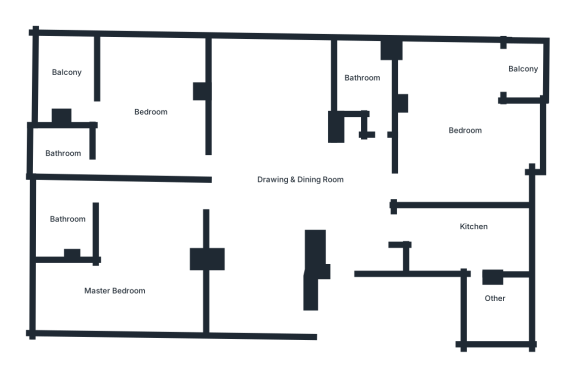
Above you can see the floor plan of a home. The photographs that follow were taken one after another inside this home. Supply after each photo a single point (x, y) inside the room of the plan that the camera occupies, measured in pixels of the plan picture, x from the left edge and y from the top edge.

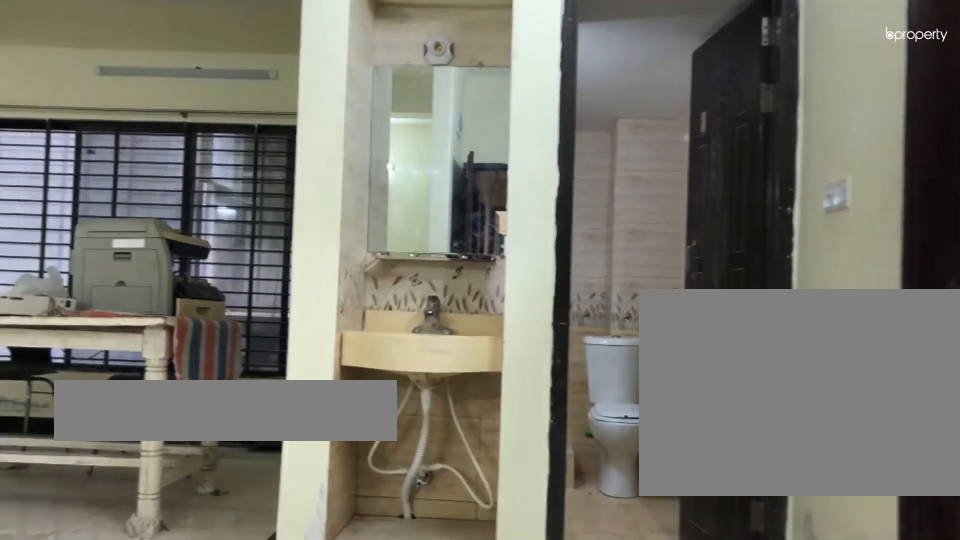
(314, 189)
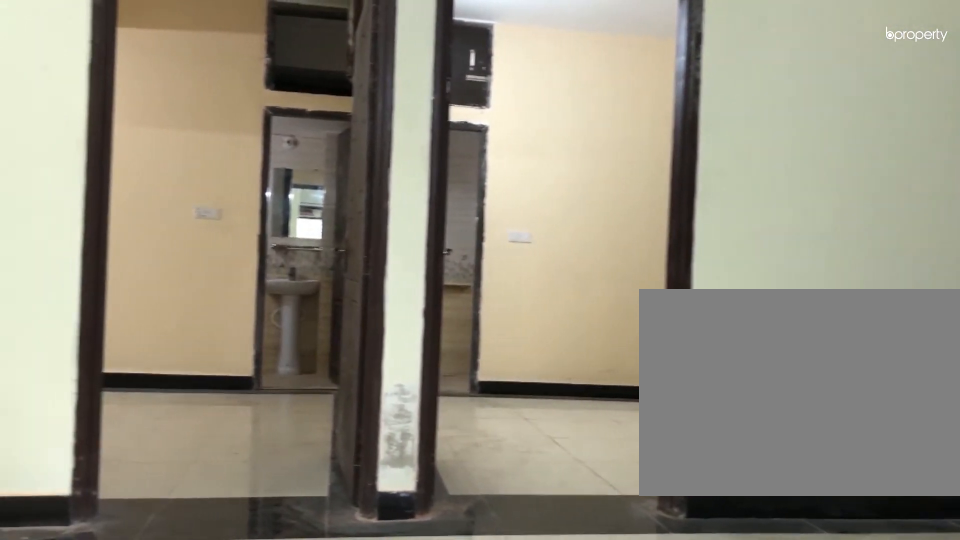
(314, 189)
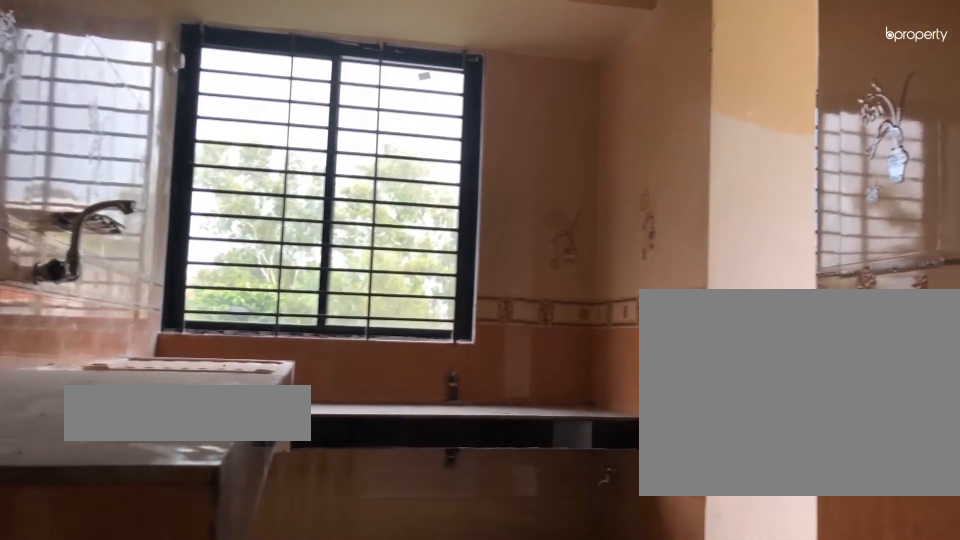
(475, 234)
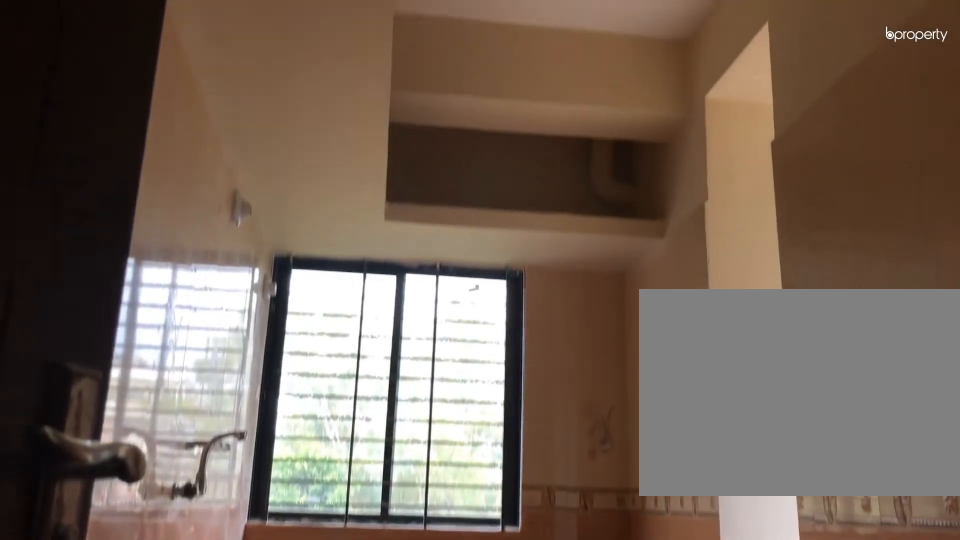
(475, 234)
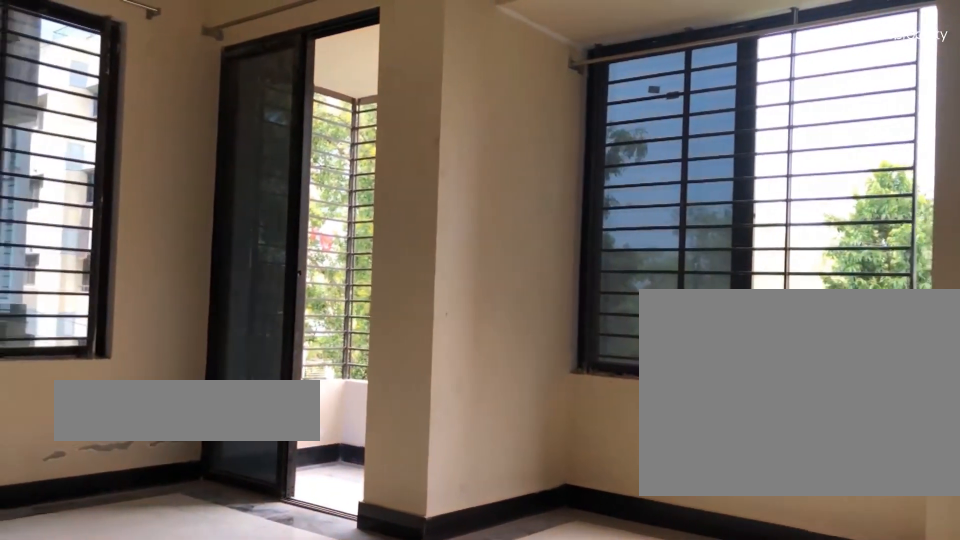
(456, 127)
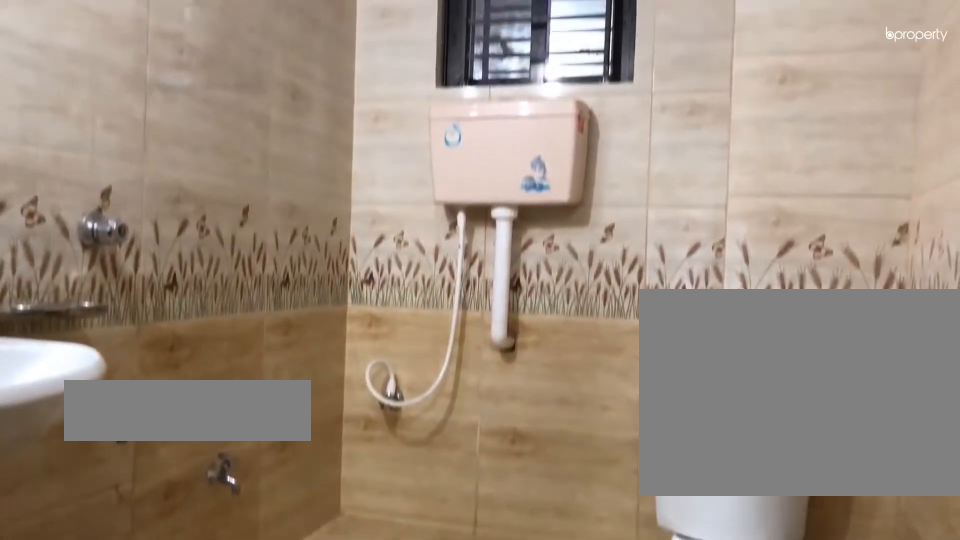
(370, 76)
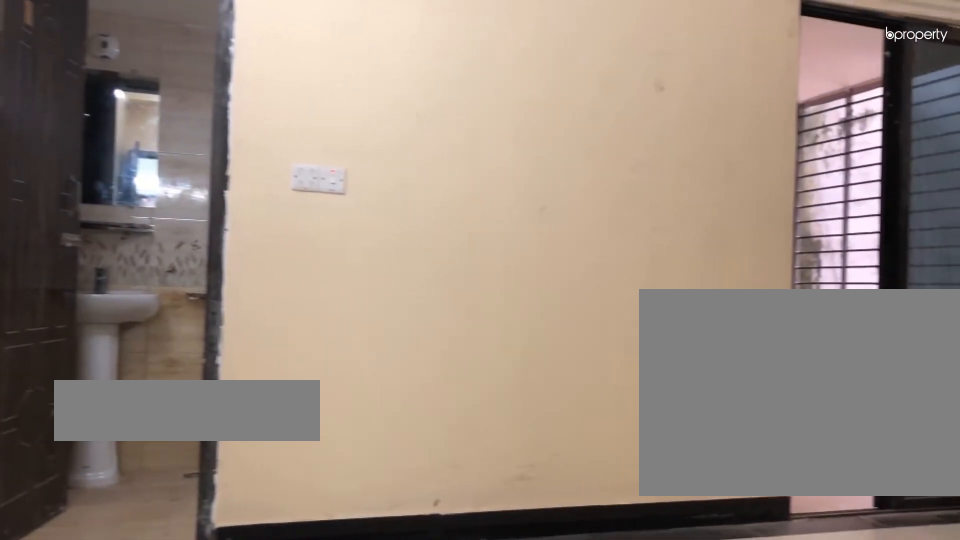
(158, 118)
